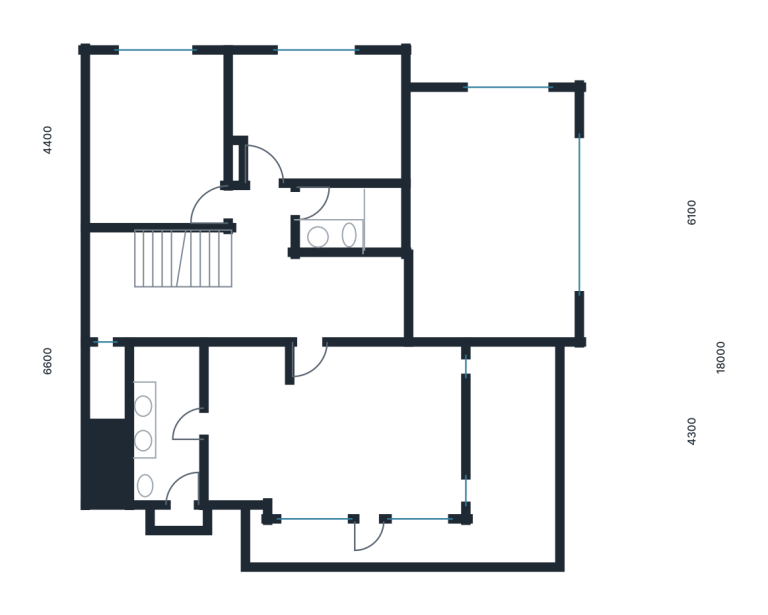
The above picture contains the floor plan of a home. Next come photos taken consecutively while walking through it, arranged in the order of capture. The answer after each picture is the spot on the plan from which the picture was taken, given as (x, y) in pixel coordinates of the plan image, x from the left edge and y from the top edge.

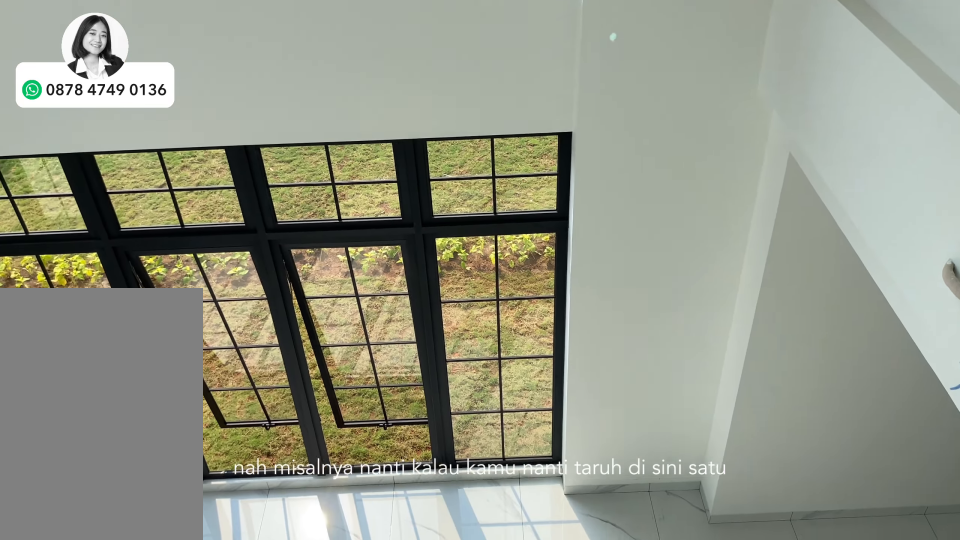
(368, 296)
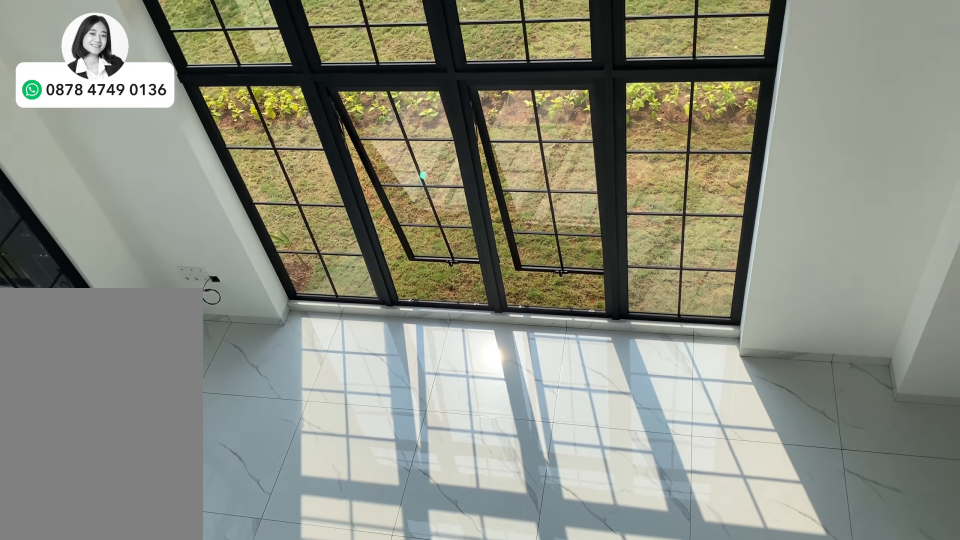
(368, 296)
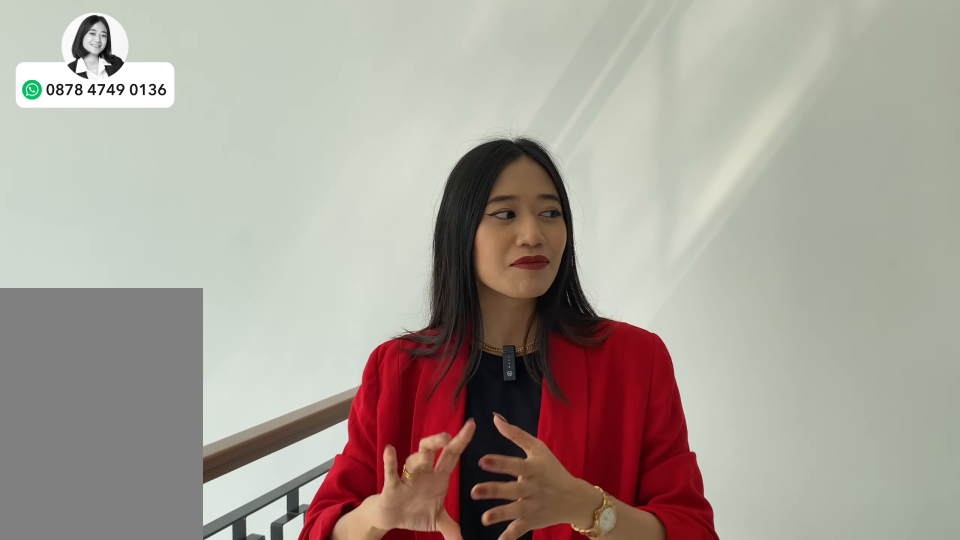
(368, 296)
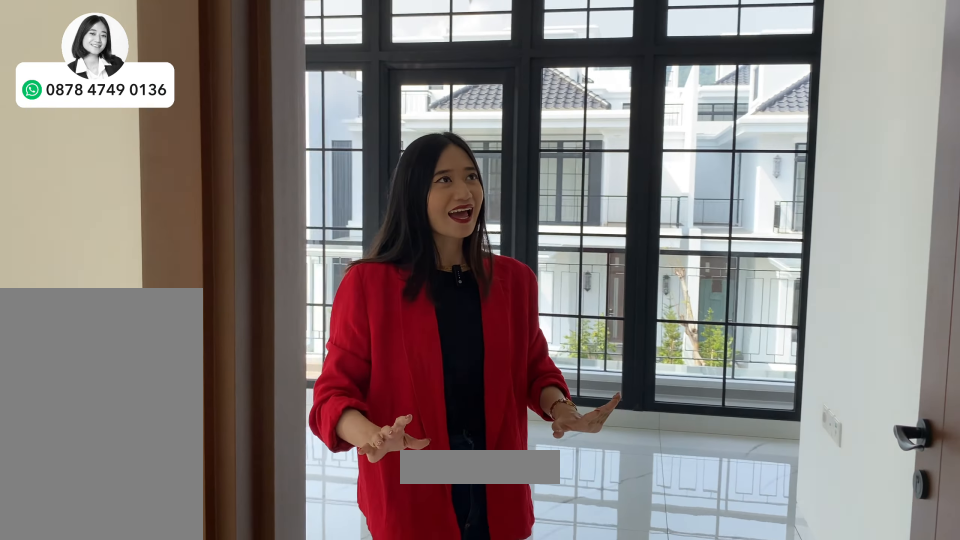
(389, 404)
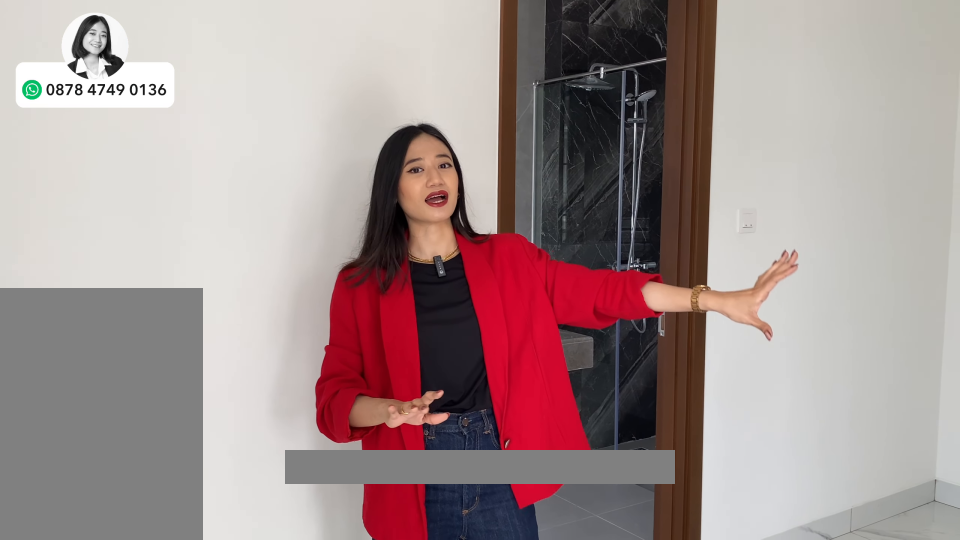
(243, 382)
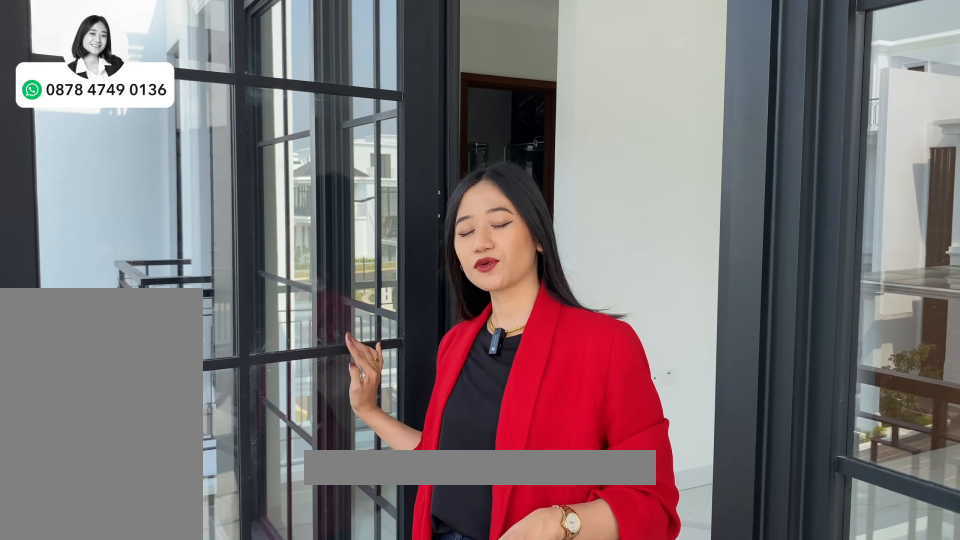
(402, 546)
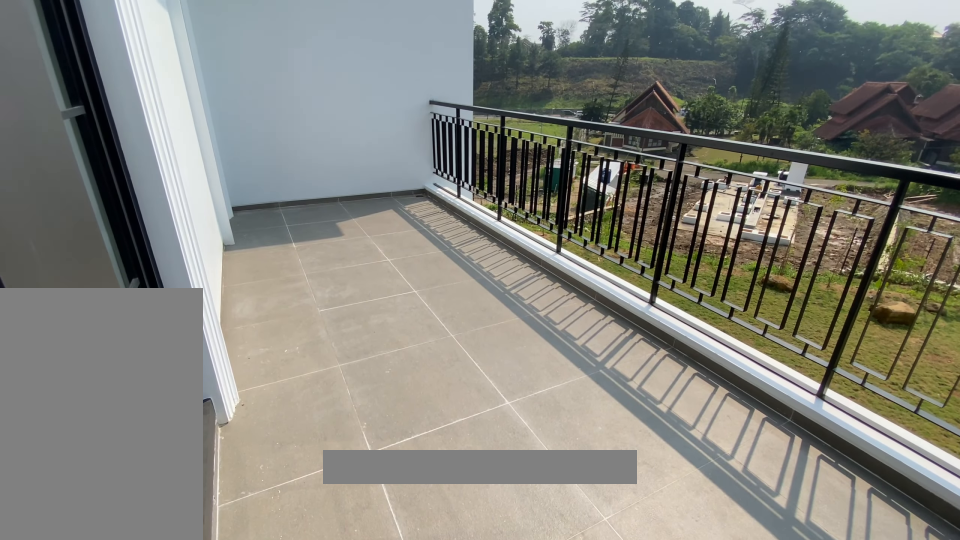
(523, 441)
